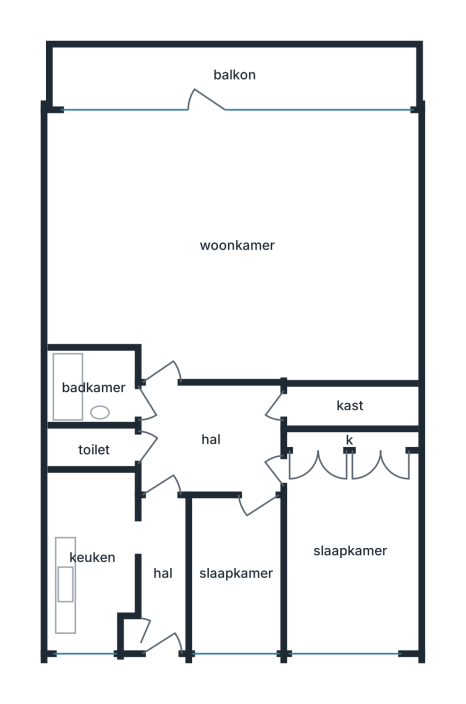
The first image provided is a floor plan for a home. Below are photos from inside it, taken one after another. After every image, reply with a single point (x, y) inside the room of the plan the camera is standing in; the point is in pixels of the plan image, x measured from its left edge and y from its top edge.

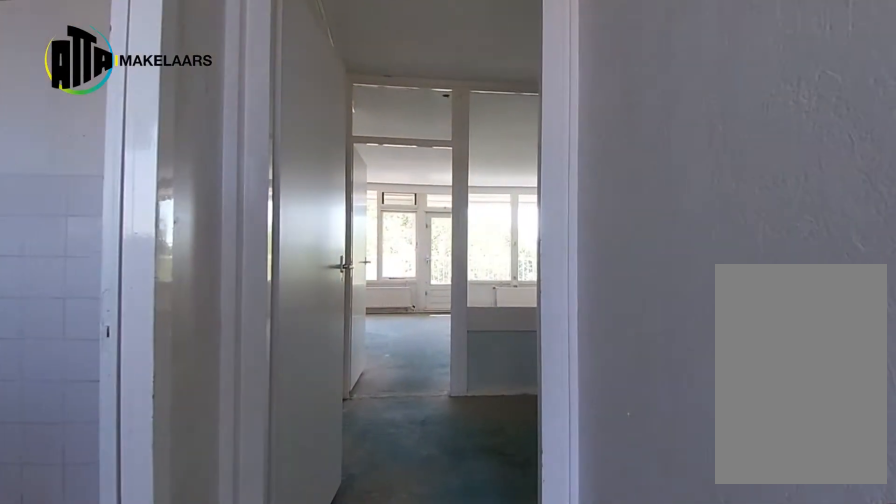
(162, 571)
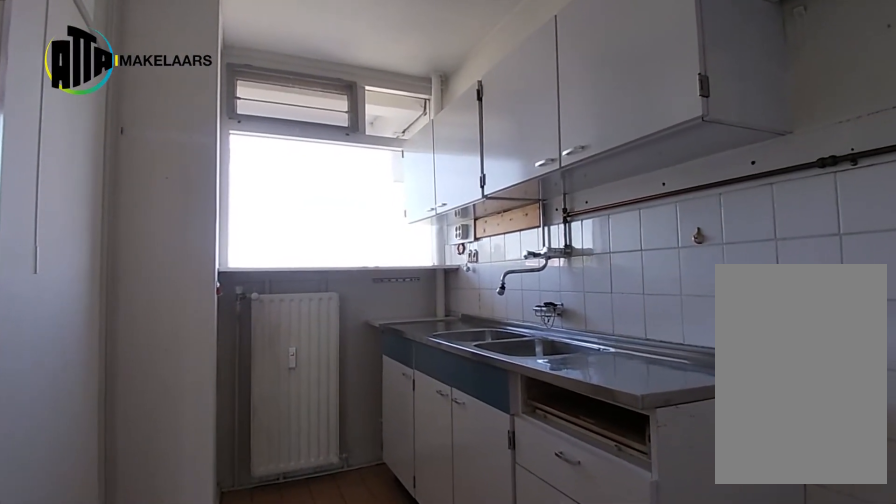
(92, 557)
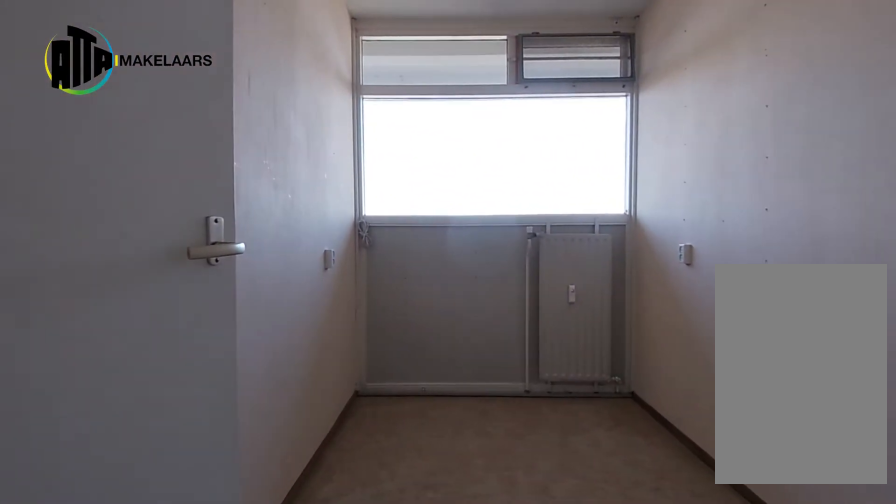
(235, 573)
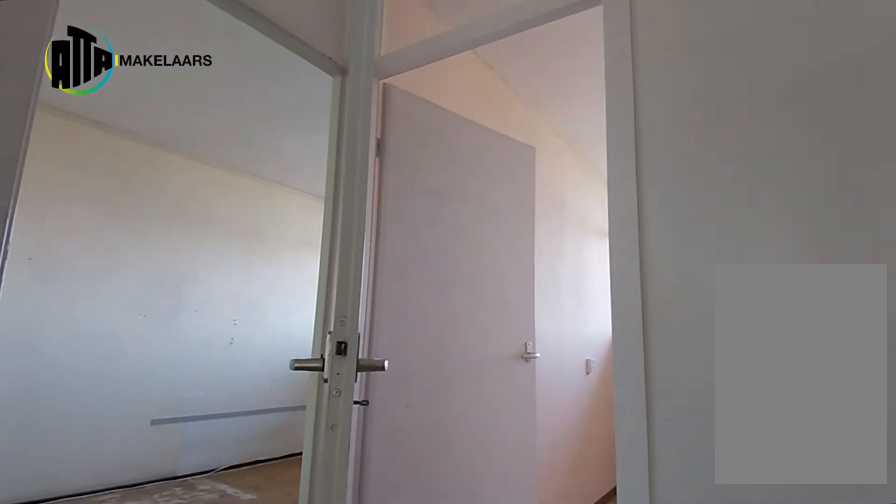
(211, 438)
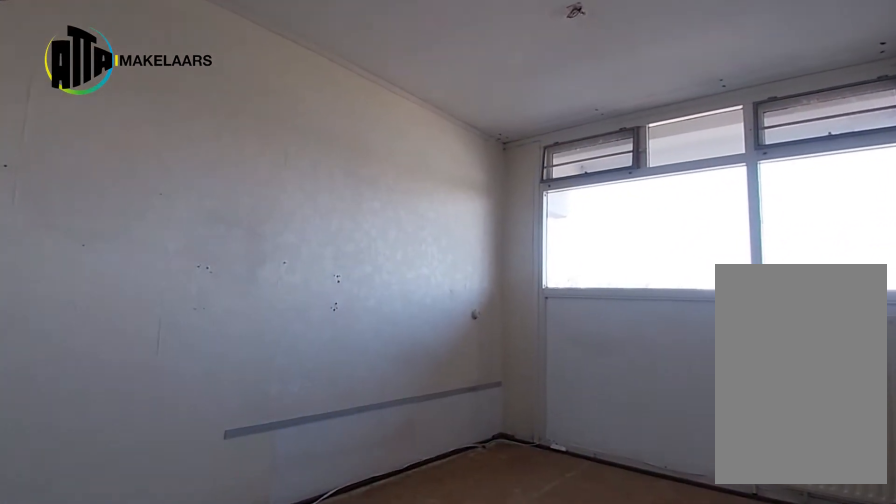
(350, 549)
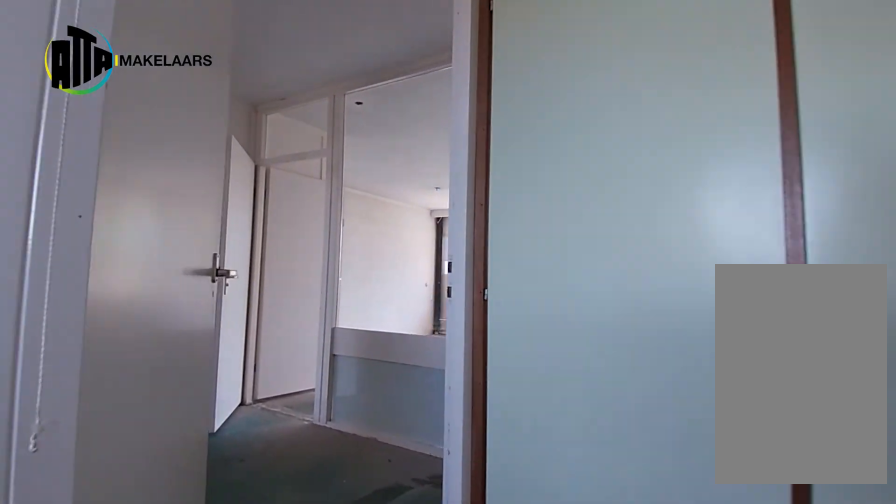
(350, 549)
